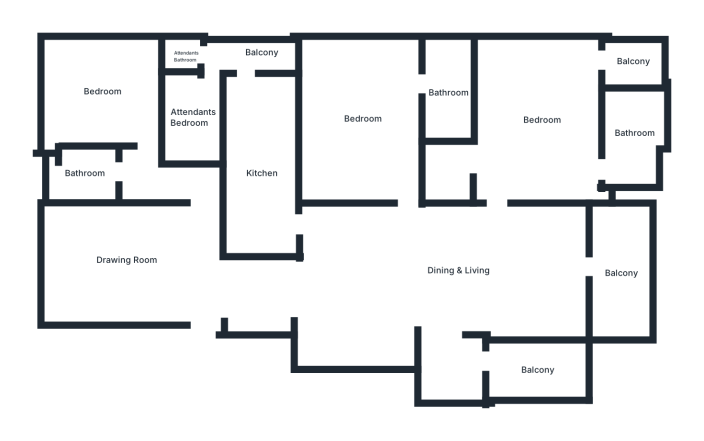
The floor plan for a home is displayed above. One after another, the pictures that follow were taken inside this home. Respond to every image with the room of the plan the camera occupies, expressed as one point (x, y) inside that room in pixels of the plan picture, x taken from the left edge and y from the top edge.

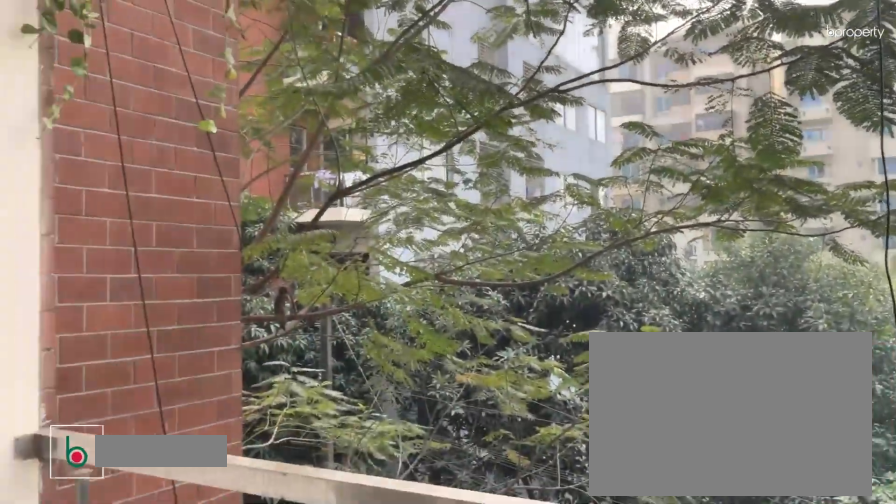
(621, 271)
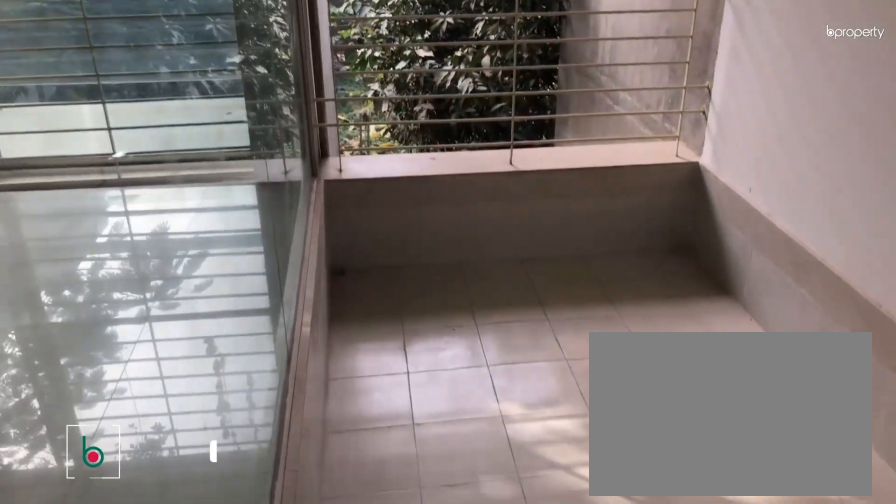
(536, 370)
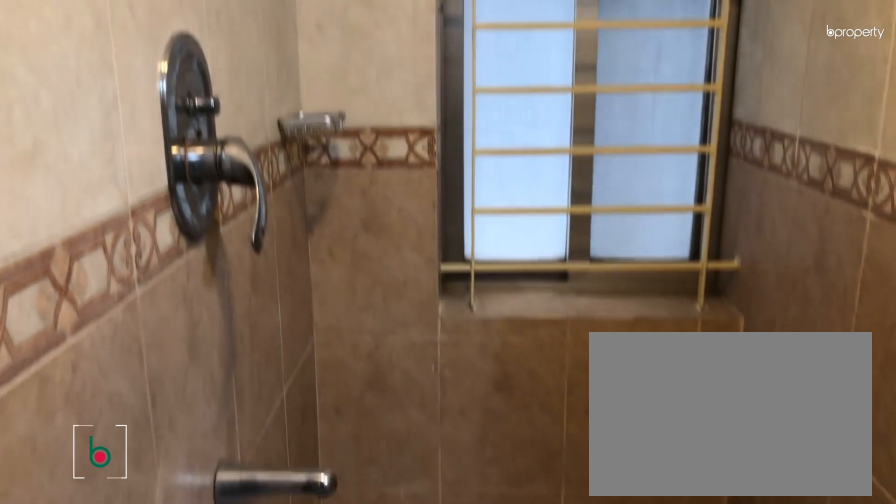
(87, 171)
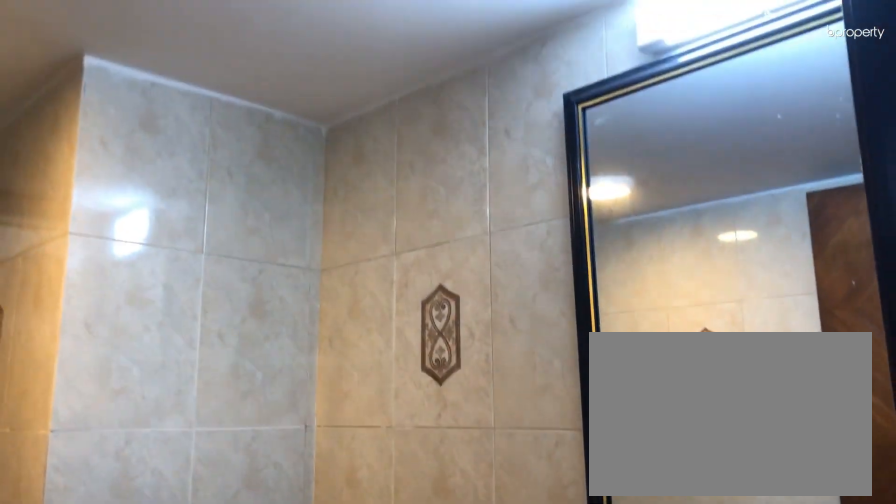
(87, 171)
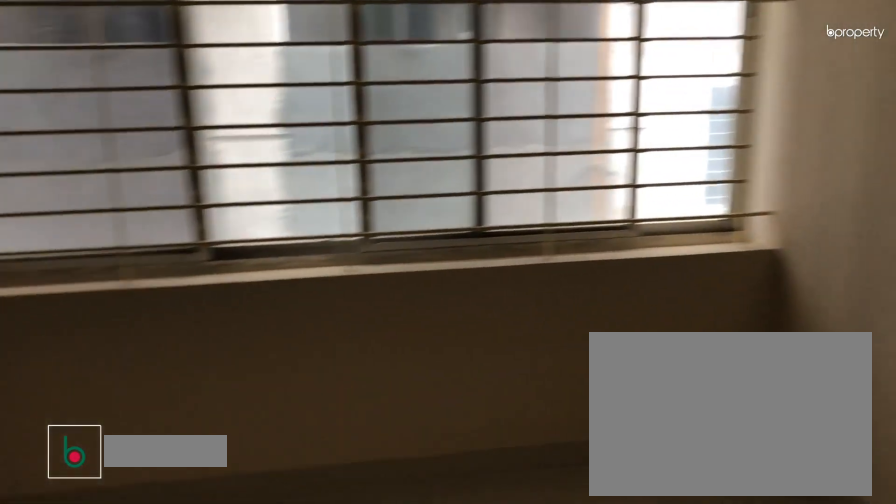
(104, 93)
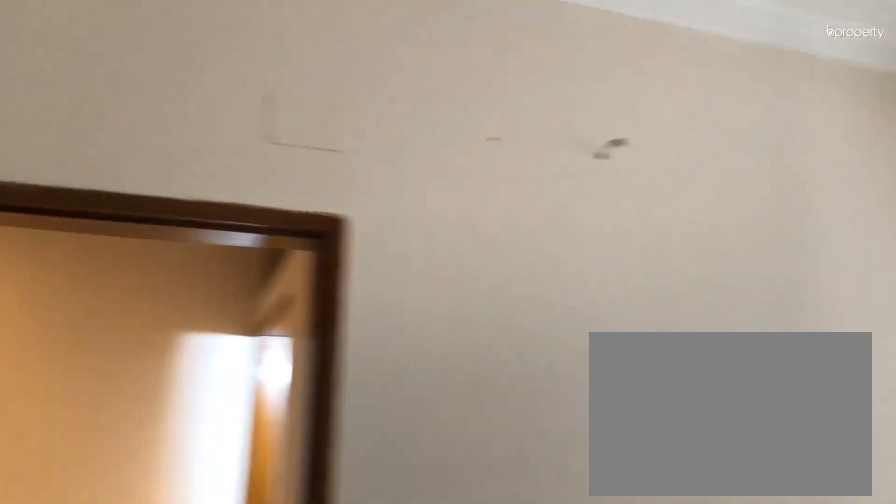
(104, 93)
